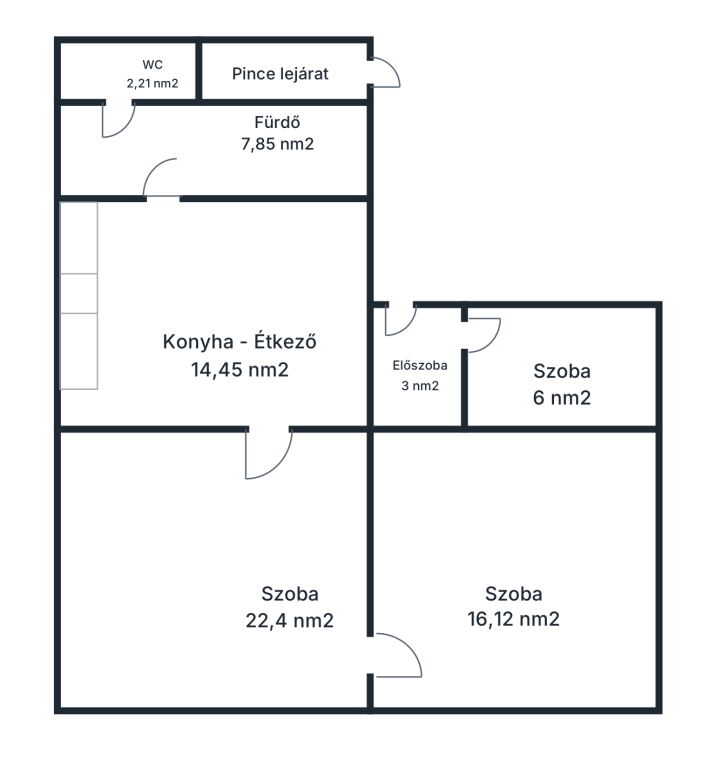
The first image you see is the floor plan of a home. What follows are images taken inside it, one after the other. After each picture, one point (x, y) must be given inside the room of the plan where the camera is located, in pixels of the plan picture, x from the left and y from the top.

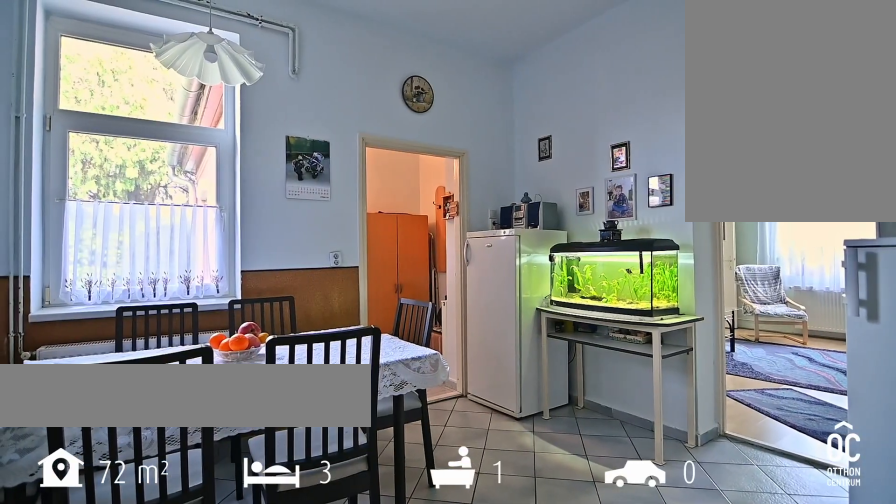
(217, 317)
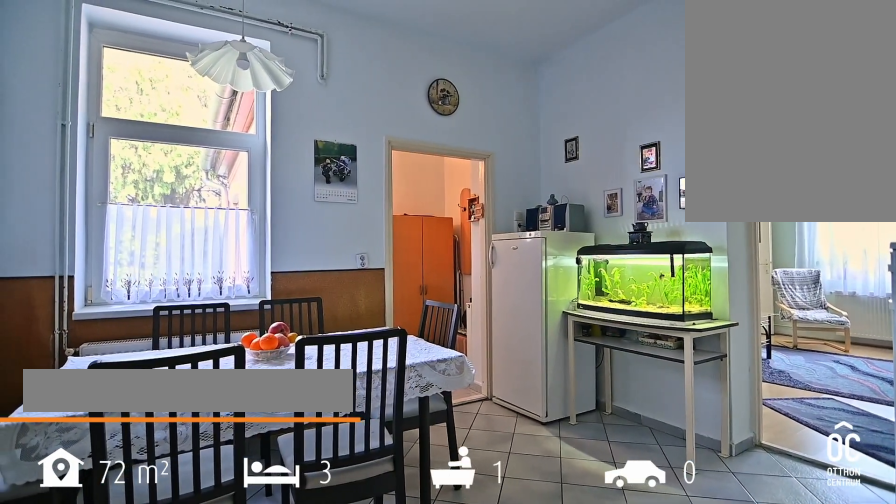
(217, 317)
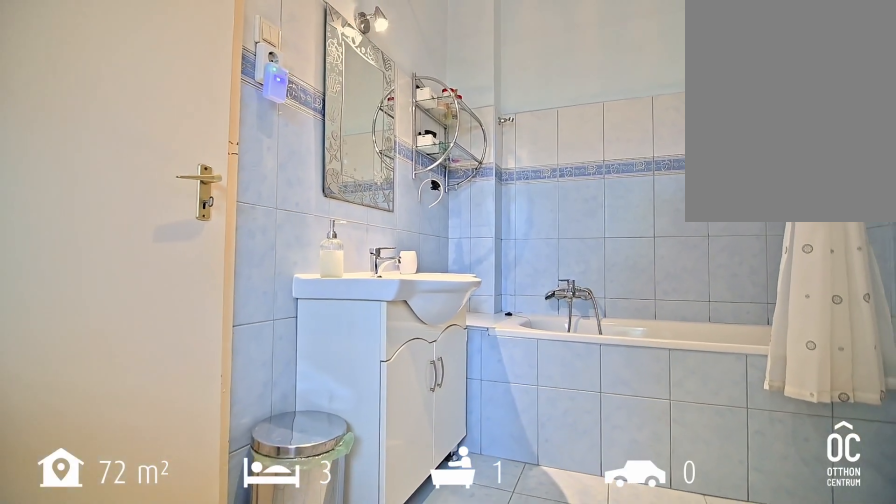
(209, 150)
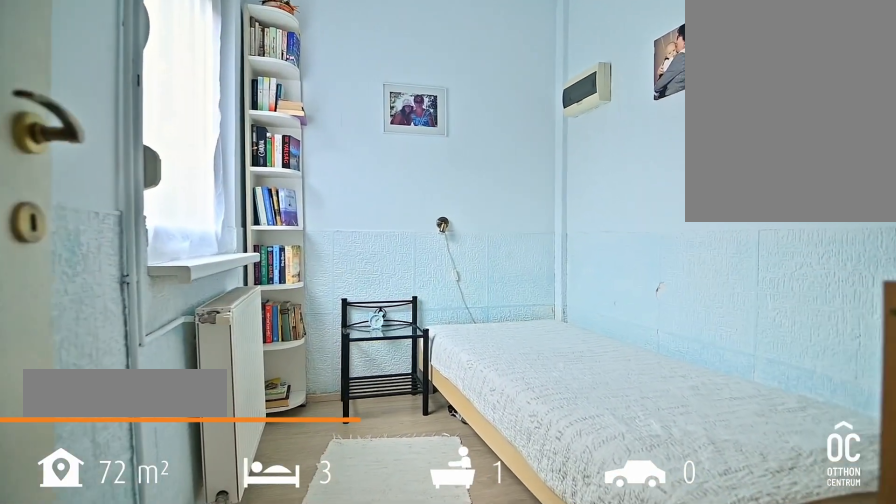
(558, 367)
